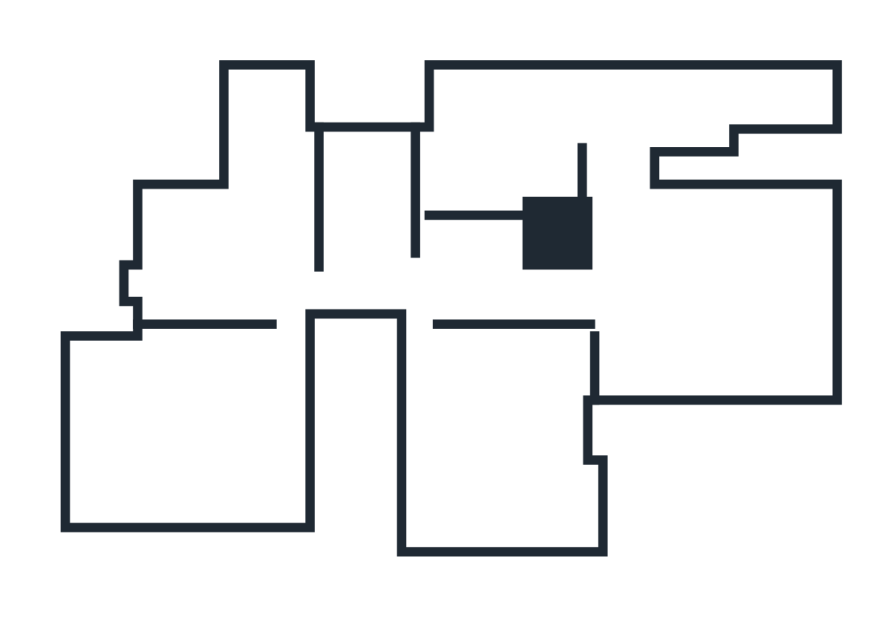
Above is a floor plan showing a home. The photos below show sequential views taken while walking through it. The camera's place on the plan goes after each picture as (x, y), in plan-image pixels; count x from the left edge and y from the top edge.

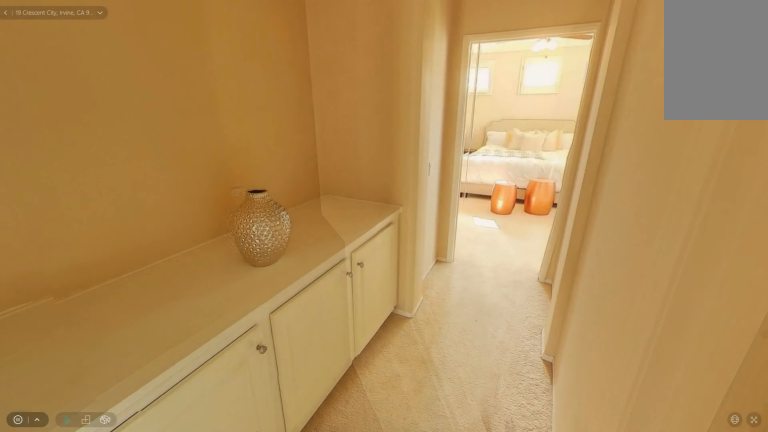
(418, 284)
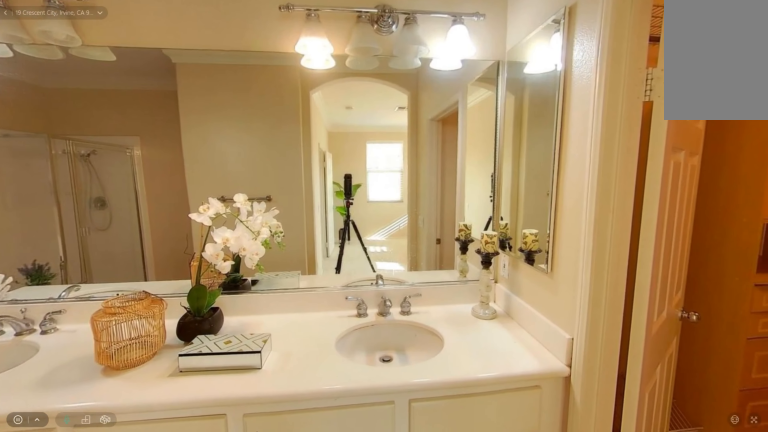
(612, 122)
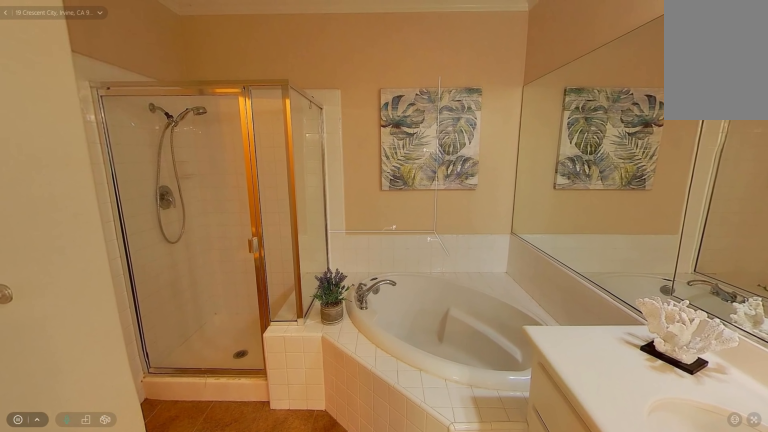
(541, 117)
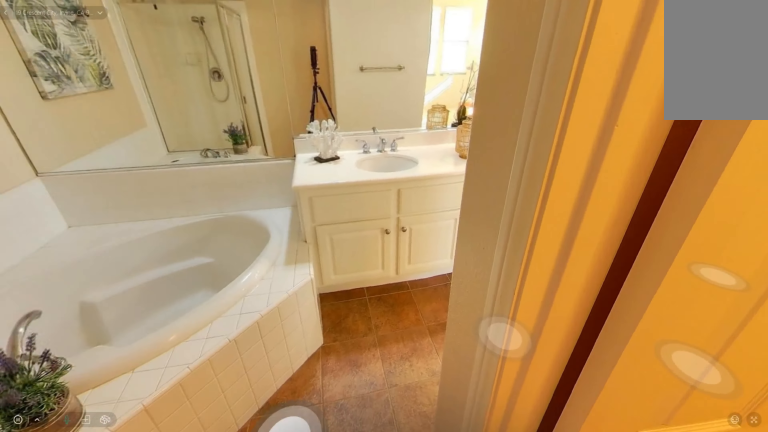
(505, 200)
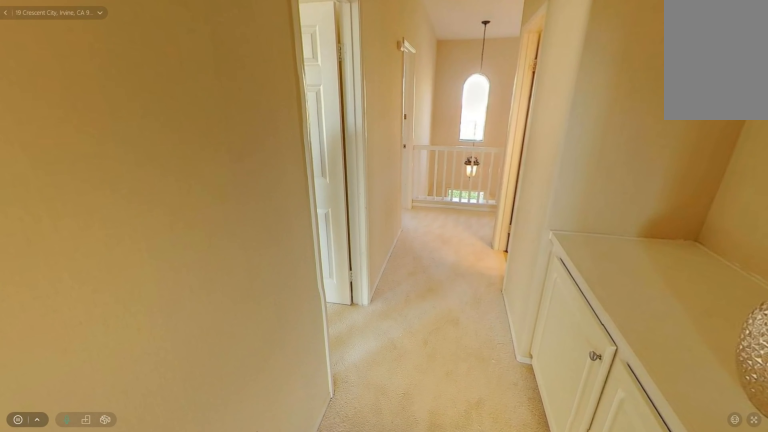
(489, 275)
